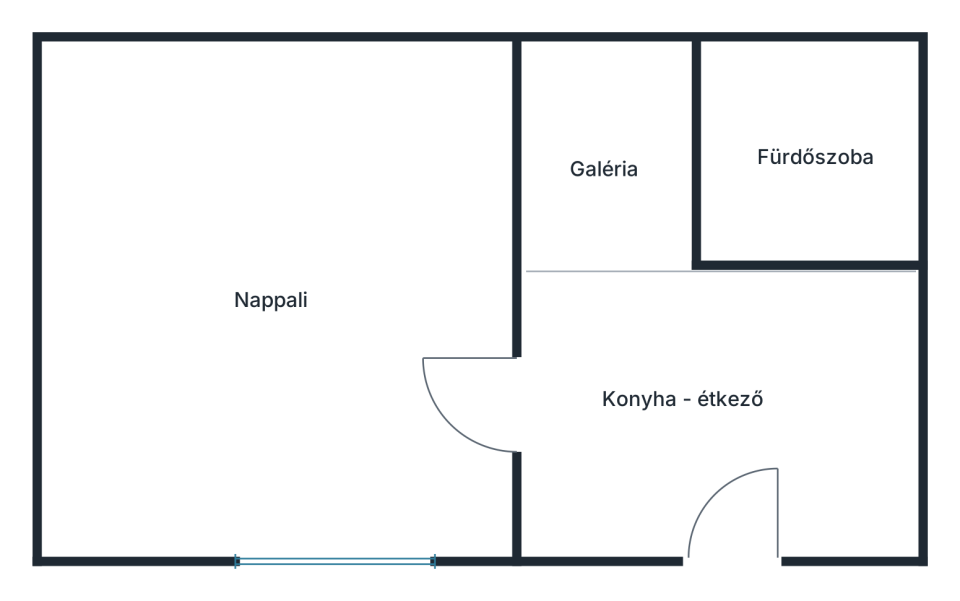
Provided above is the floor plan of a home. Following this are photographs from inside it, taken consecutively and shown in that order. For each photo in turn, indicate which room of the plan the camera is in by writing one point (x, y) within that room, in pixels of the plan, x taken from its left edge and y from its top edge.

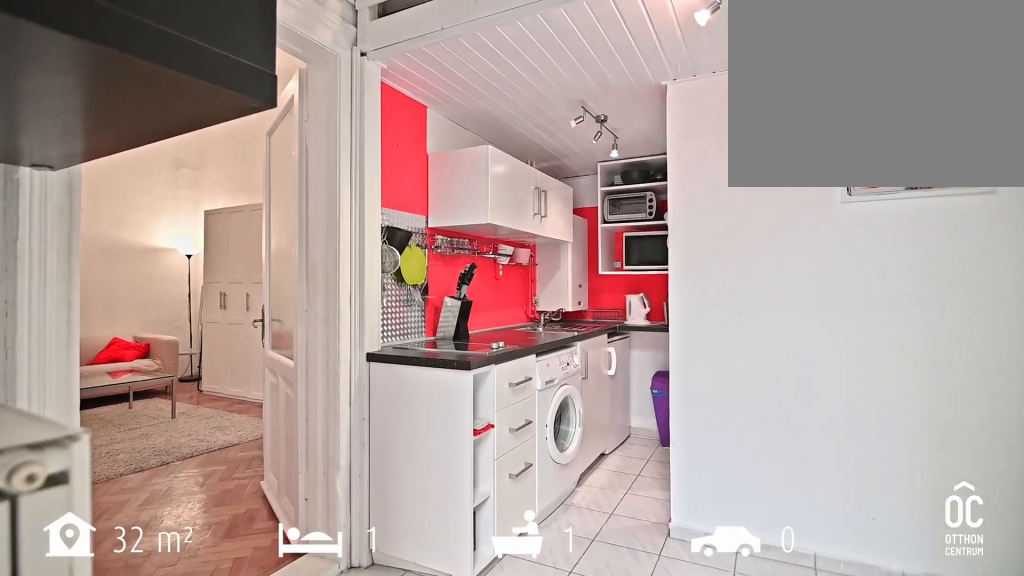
(712, 400)
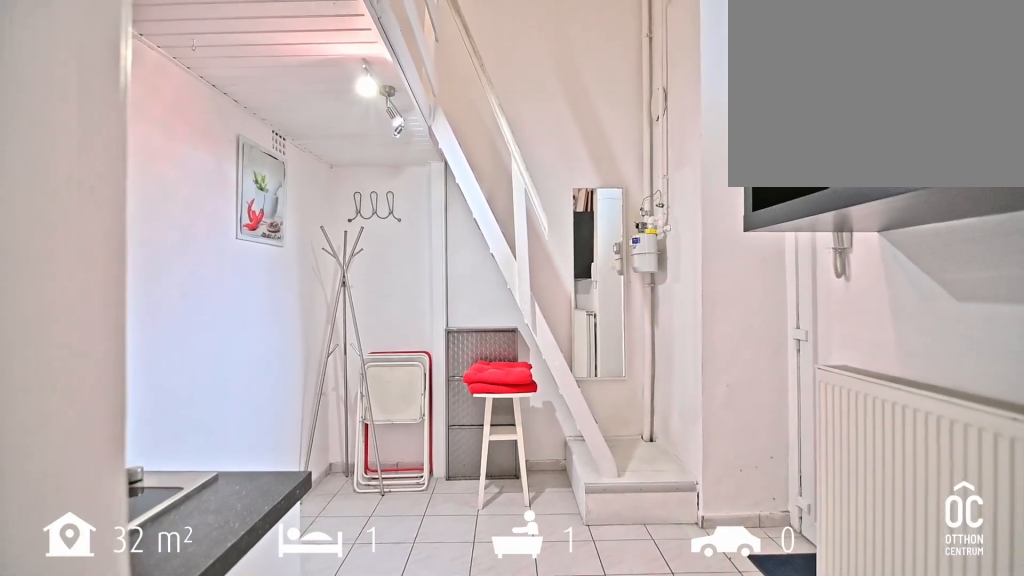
(712, 400)
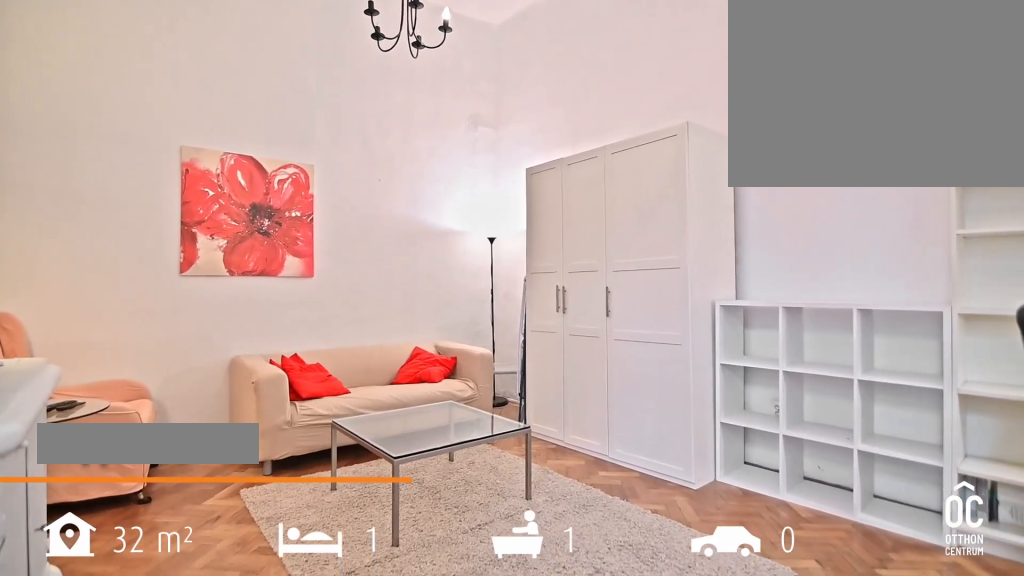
(272, 295)
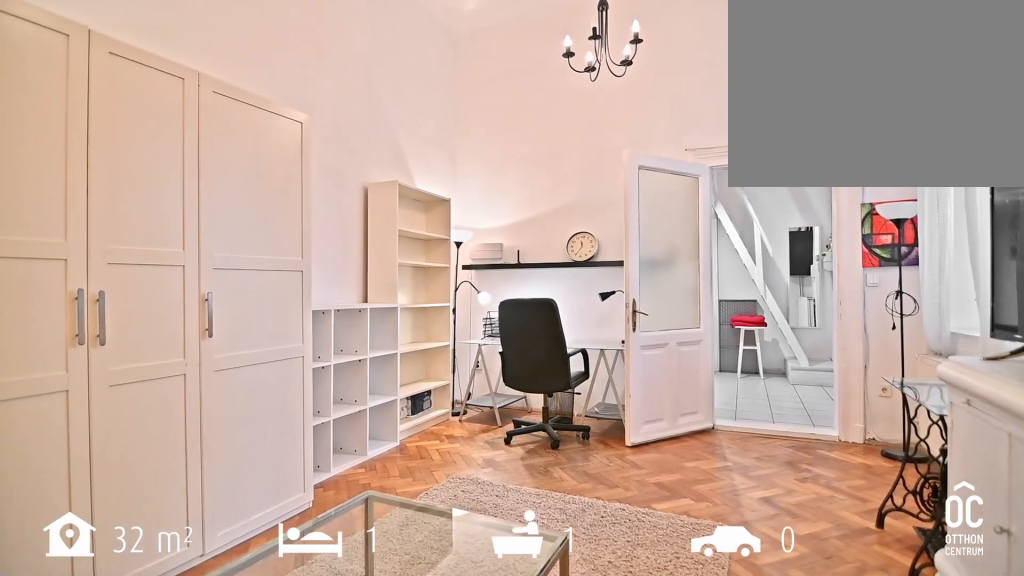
(272, 295)
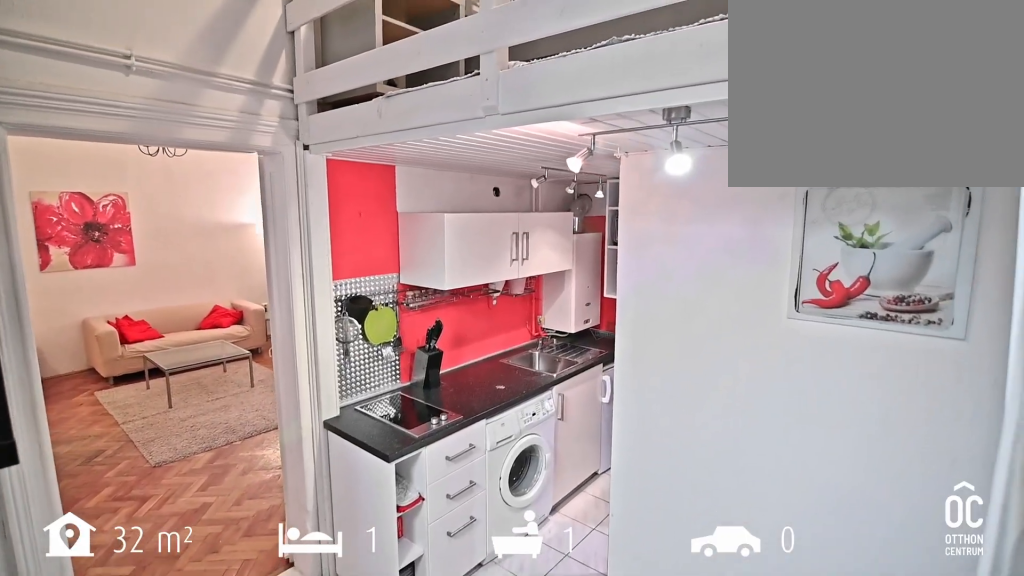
(711, 400)
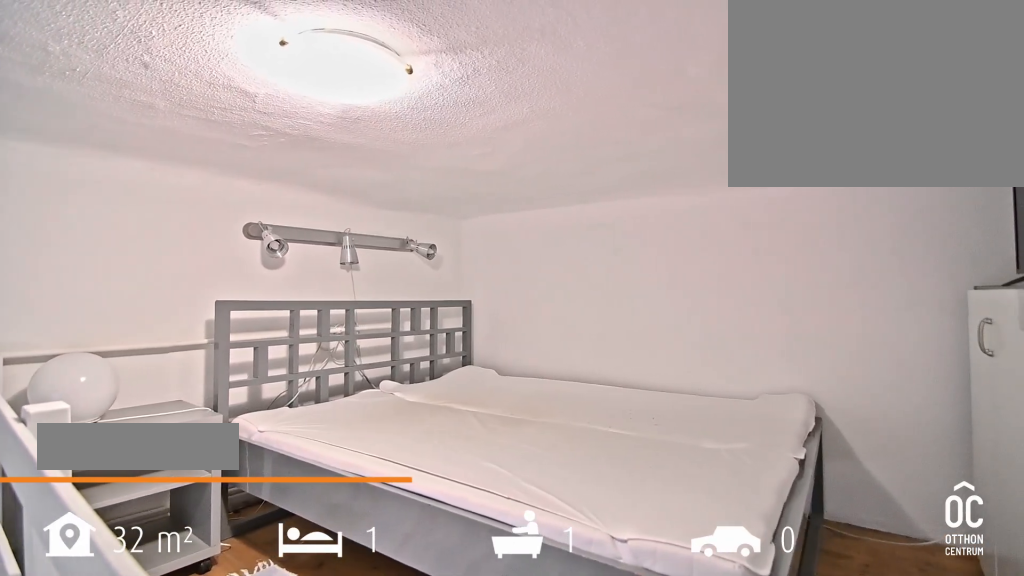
(607, 167)
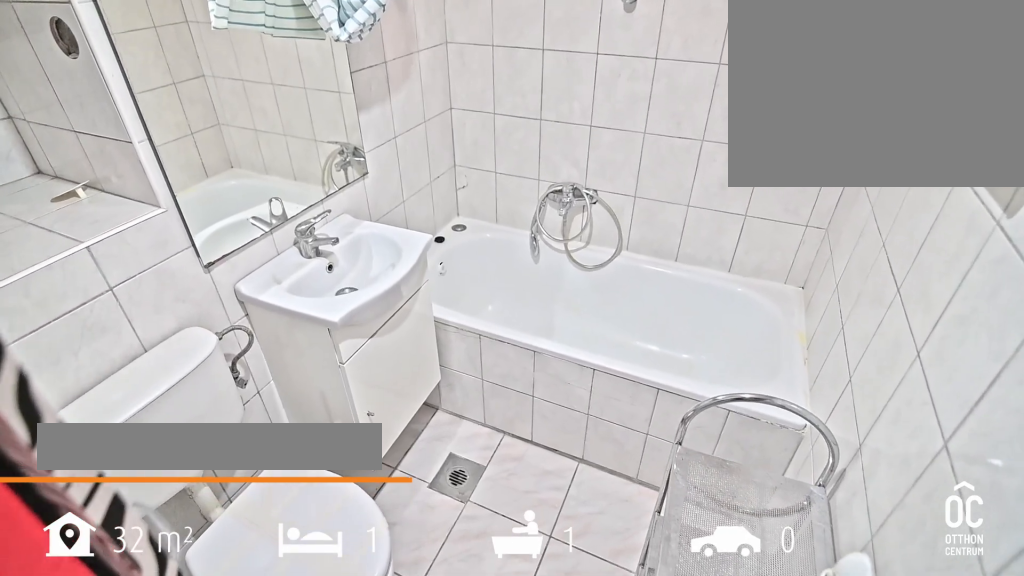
(809, 159)
